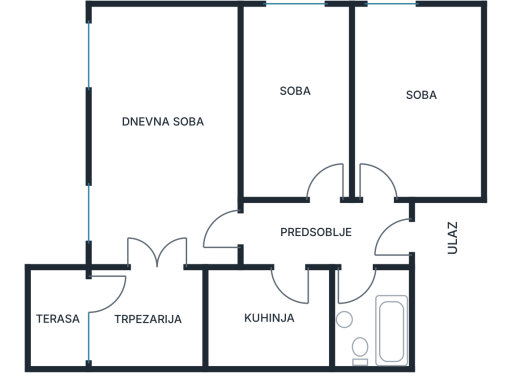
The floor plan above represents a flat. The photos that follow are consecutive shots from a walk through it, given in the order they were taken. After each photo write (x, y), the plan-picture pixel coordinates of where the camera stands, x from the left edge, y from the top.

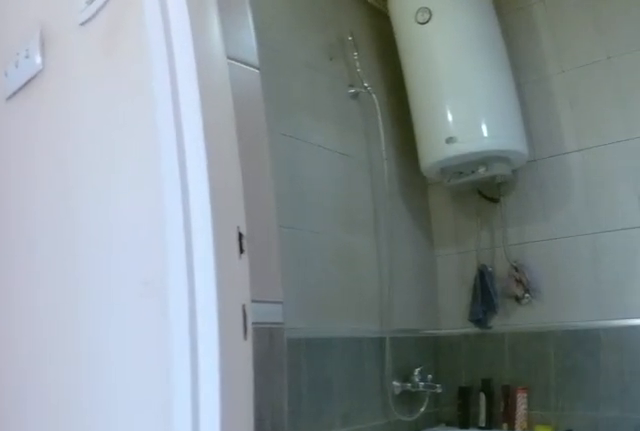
(344, 235)
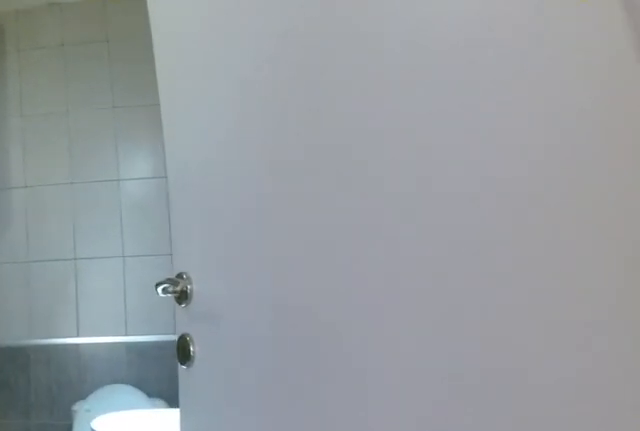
(349, 247)
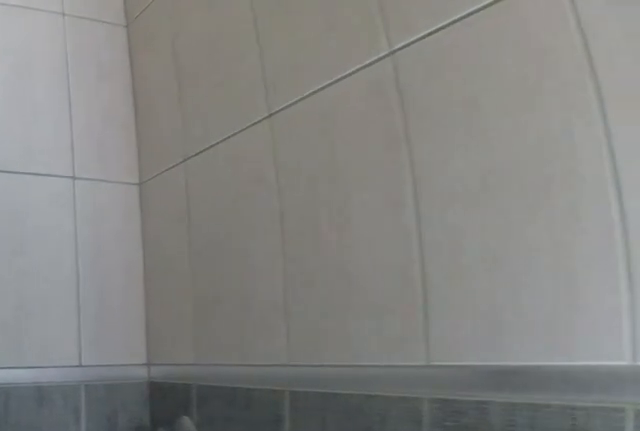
(352, 317)
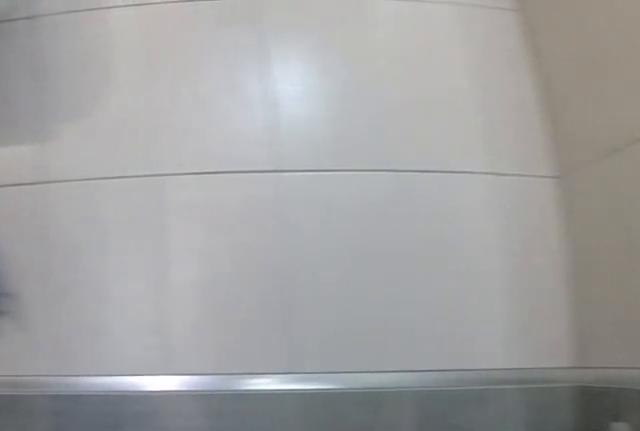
(345, 324)
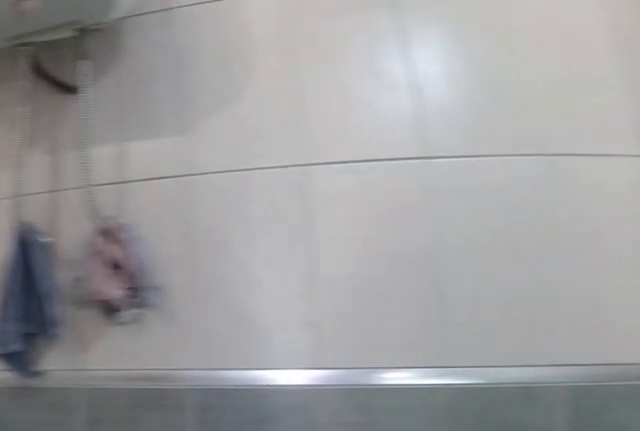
(343, 326)
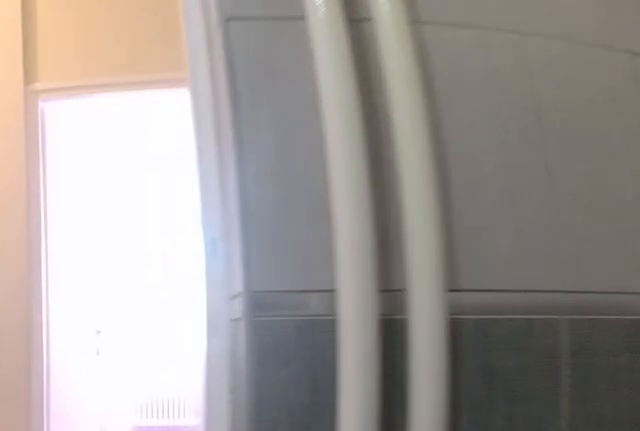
(353, 320)
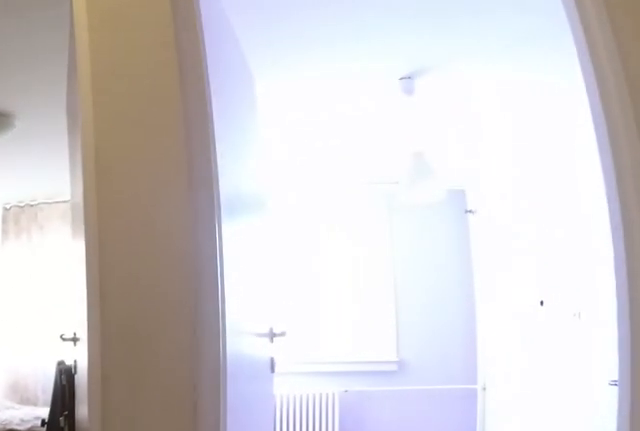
(352, 263)
